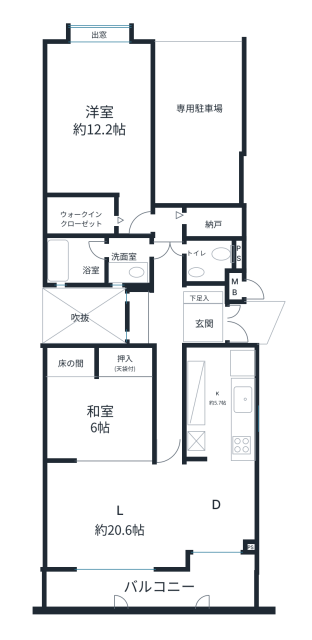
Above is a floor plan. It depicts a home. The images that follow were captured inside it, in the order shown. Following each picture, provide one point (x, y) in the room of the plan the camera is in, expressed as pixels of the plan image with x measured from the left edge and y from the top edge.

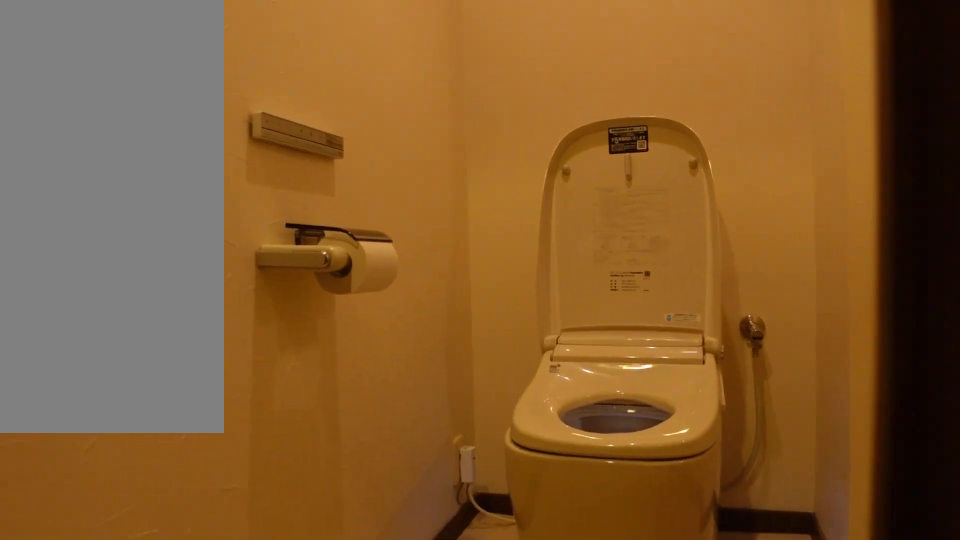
(207, 260)
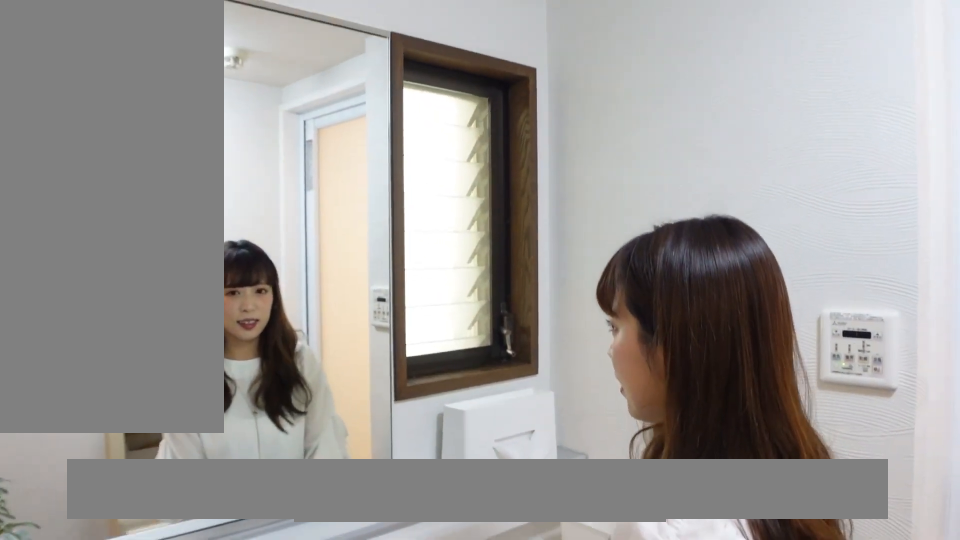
(128, 260)
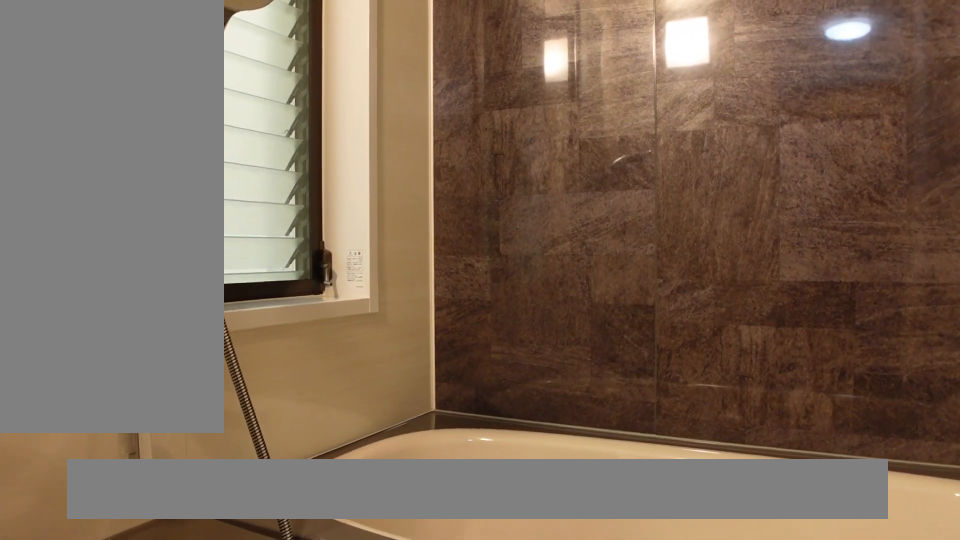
(73, 259)
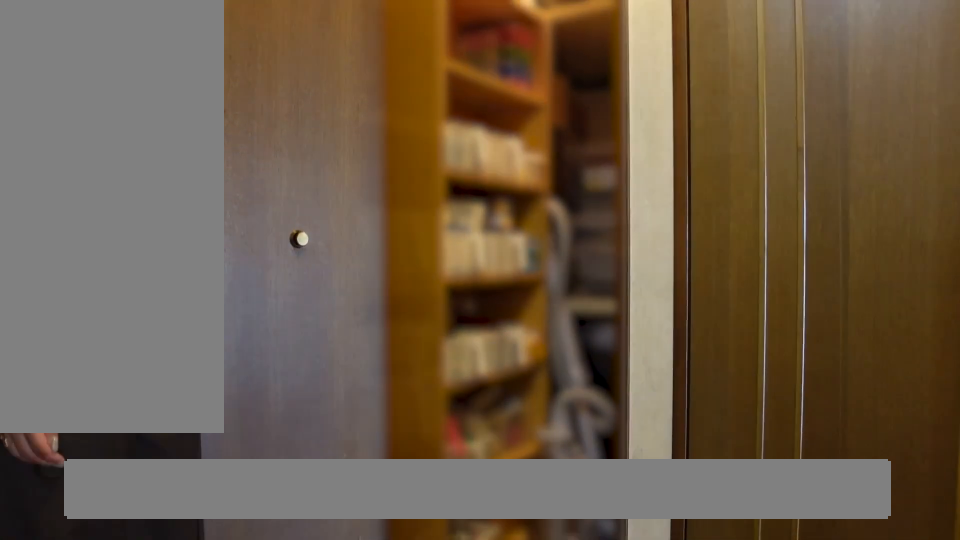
(212, 222)
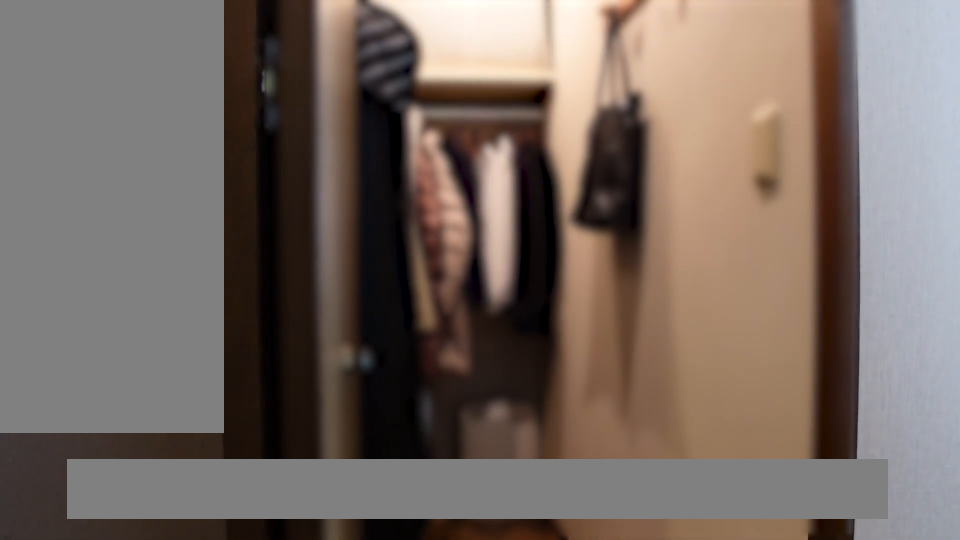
(81, 216)
